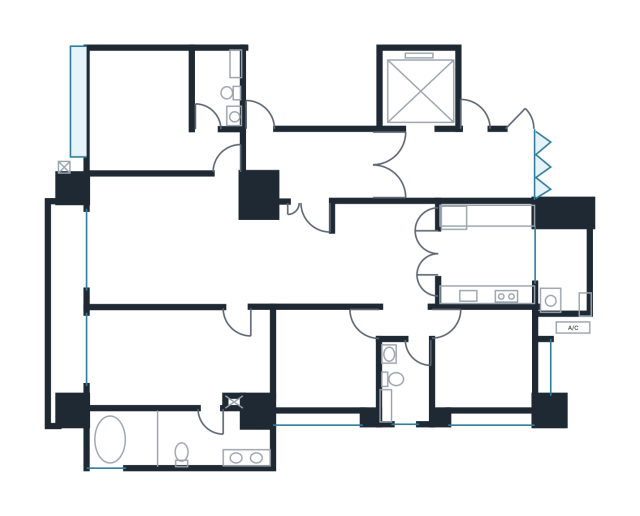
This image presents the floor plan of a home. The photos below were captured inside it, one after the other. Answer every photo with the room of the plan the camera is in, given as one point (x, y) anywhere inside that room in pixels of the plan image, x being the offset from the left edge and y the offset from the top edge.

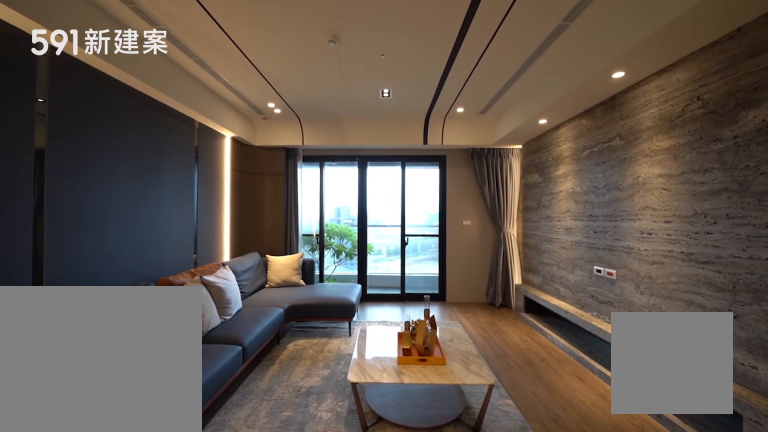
(161, 238)
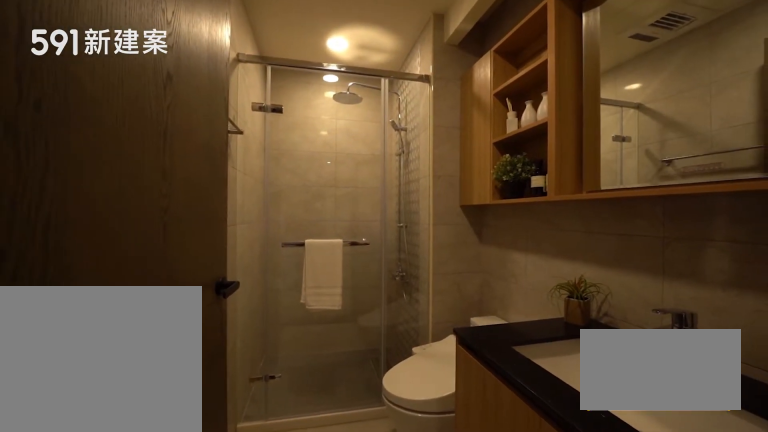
(216, 91)
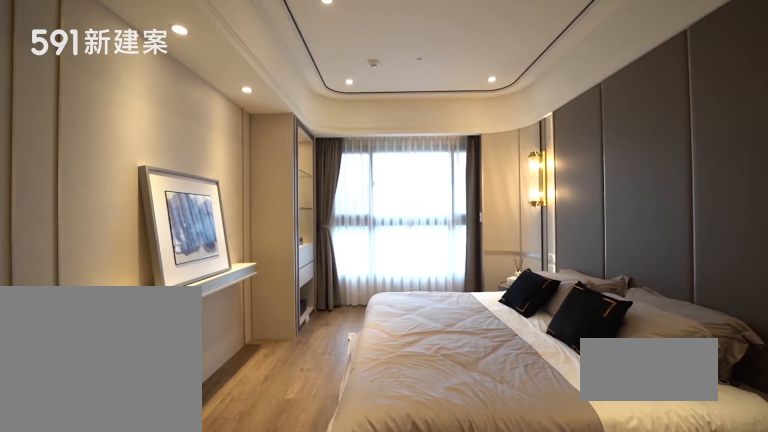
(172, 354)
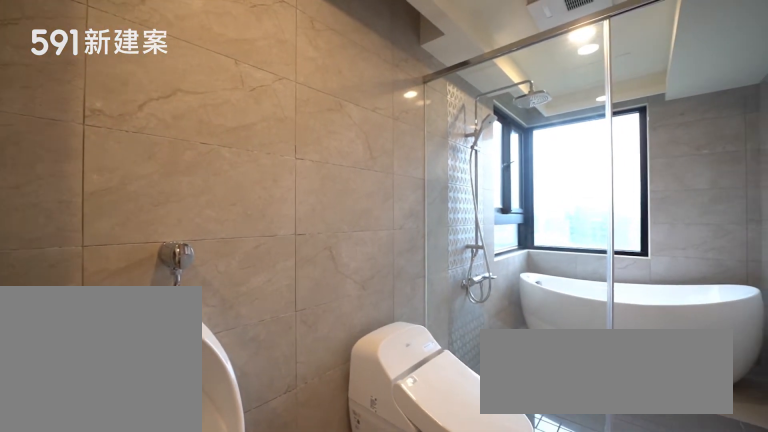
(172, 441)
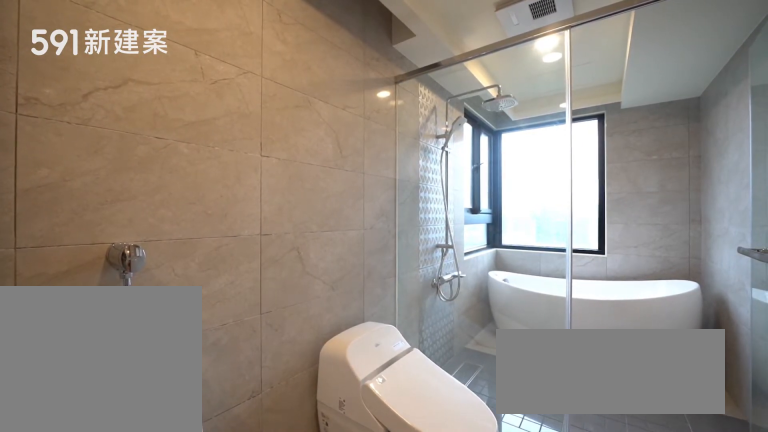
(172, 441)
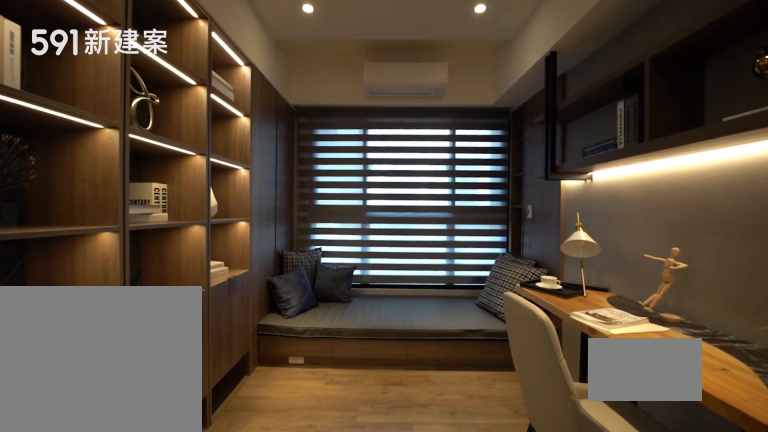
(326, 358)
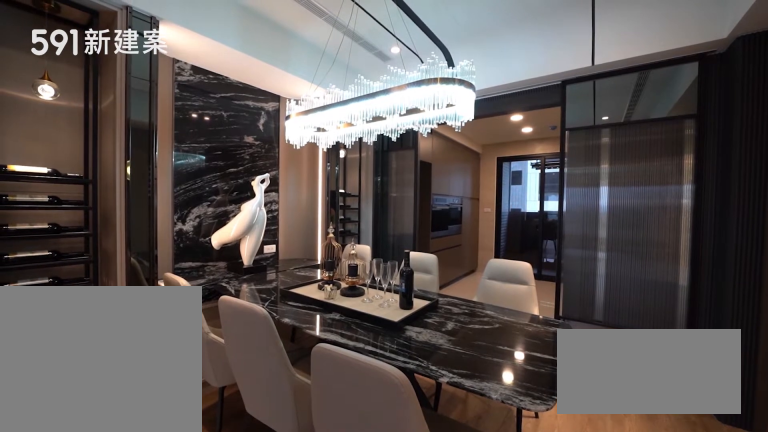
(381, 252)
